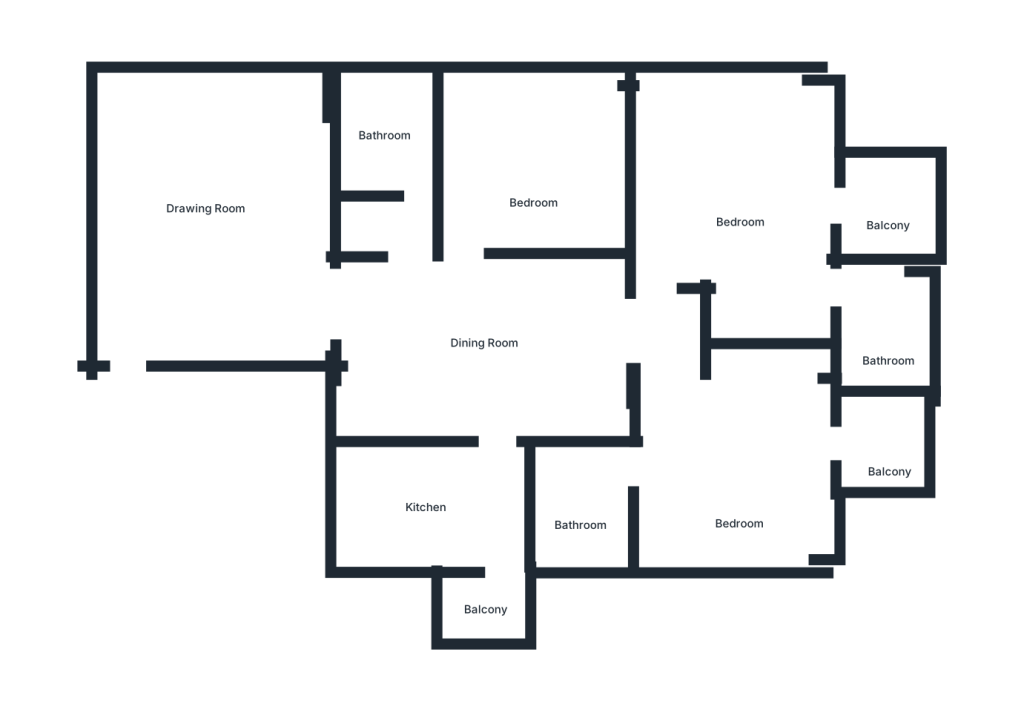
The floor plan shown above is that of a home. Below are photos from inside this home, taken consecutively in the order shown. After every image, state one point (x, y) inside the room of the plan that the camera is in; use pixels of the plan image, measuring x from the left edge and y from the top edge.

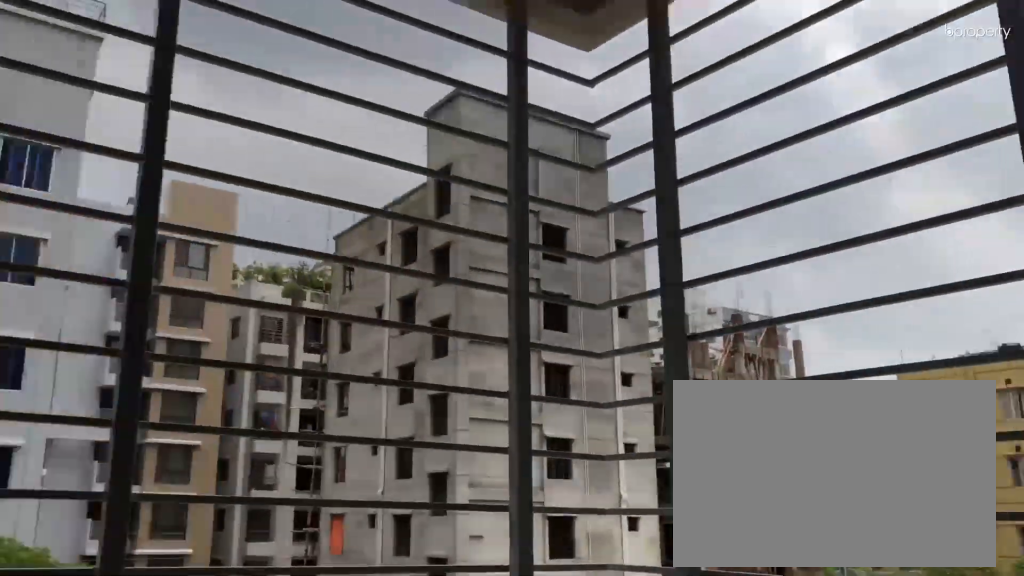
(881, 444)
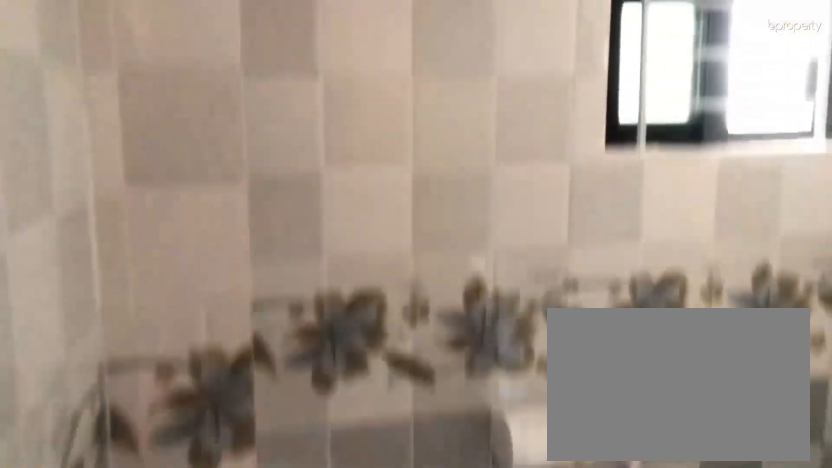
(584, 519)
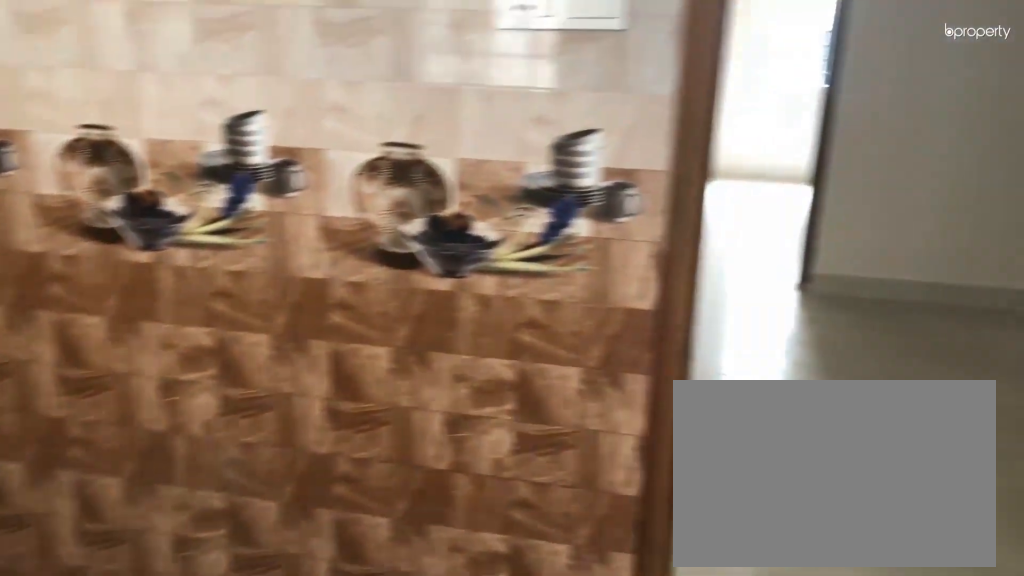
(438, 501)
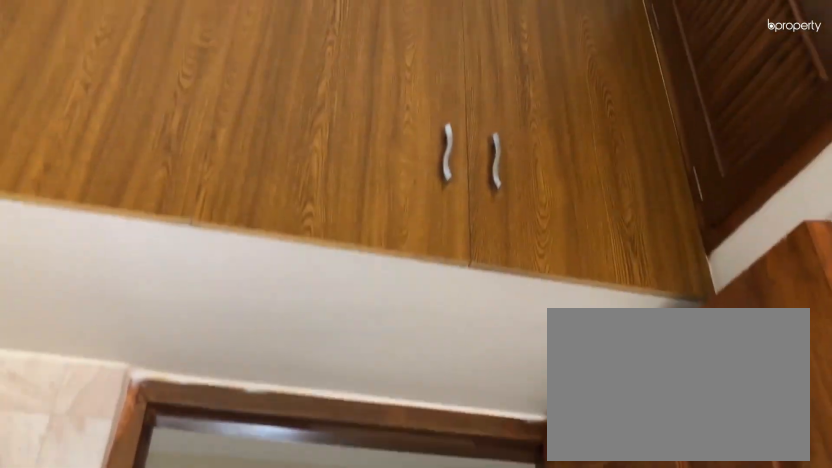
(438, 501)
